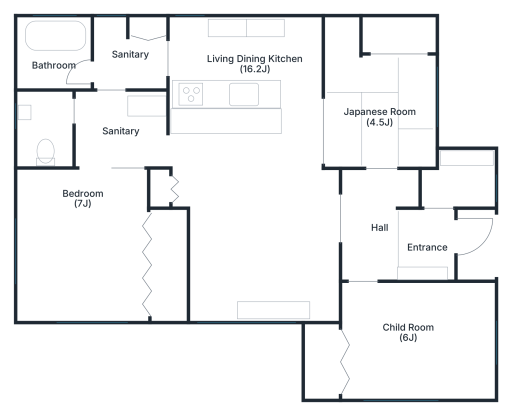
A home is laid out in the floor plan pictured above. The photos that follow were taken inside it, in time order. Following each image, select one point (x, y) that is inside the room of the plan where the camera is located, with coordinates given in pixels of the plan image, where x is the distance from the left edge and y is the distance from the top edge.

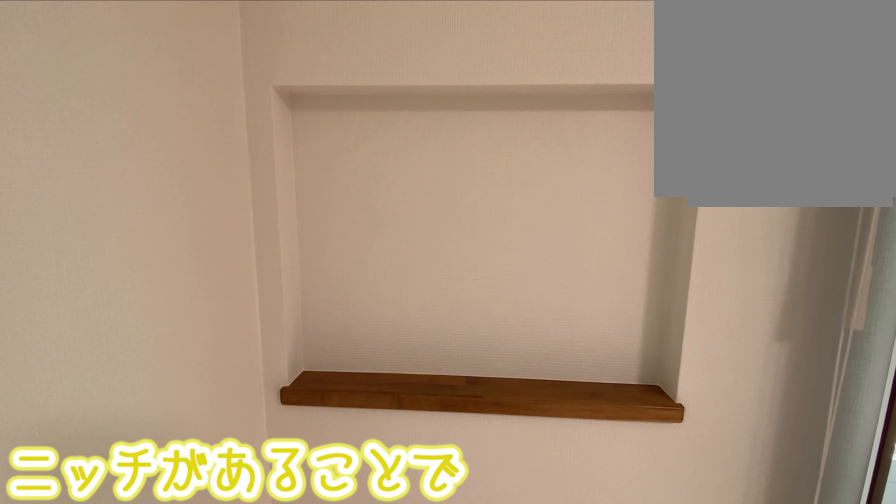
(257, 216)
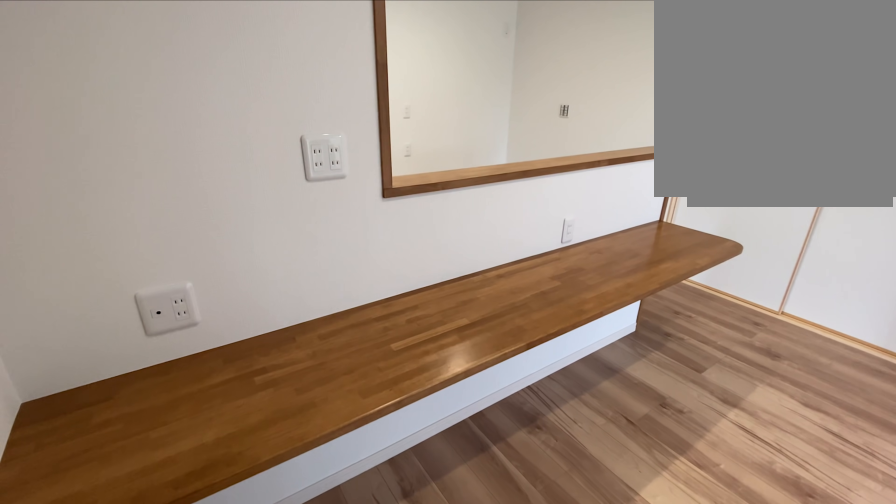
(257, 216)
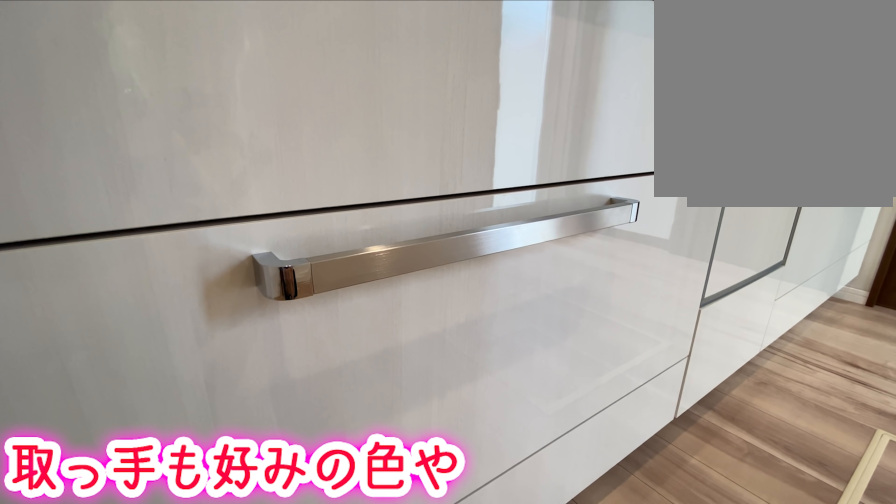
(228, 61)
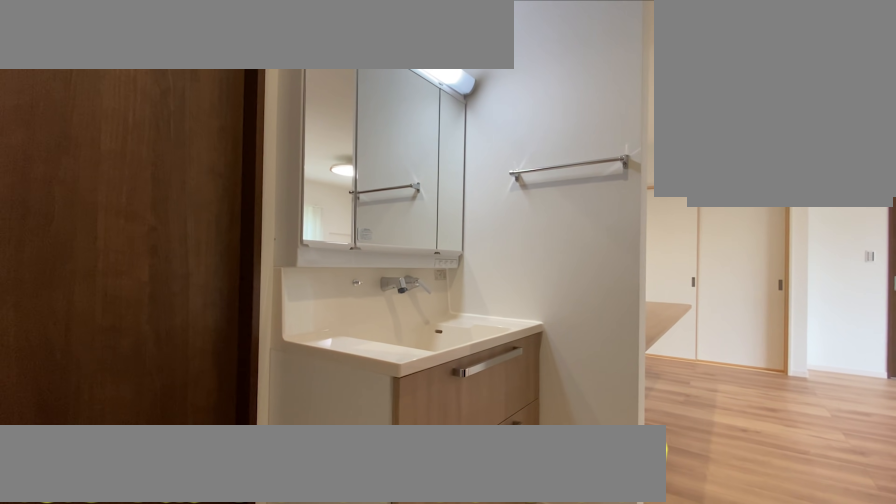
(113, 134)
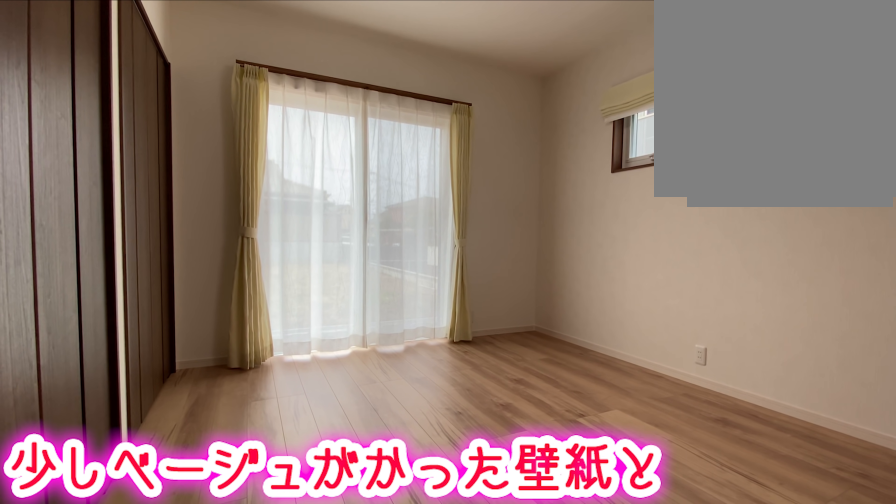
(83, 256)
